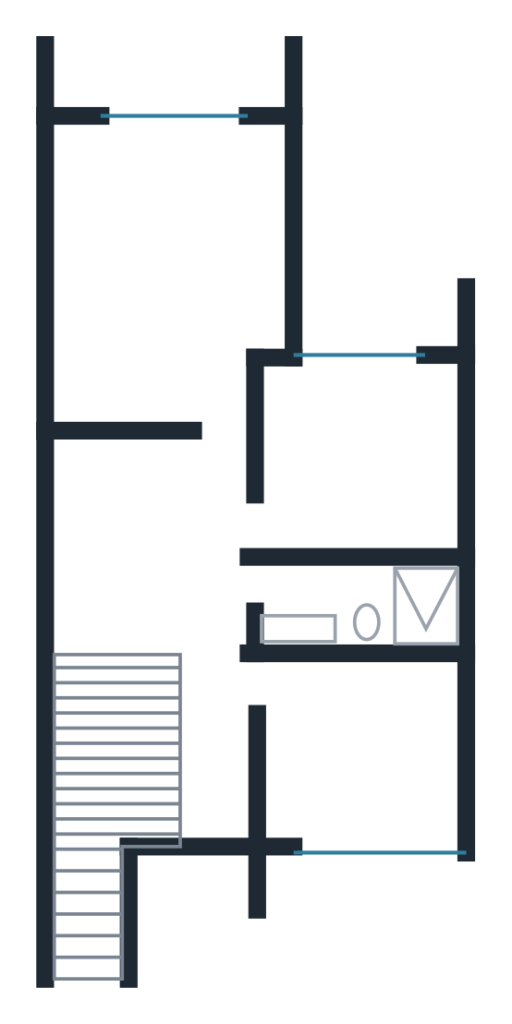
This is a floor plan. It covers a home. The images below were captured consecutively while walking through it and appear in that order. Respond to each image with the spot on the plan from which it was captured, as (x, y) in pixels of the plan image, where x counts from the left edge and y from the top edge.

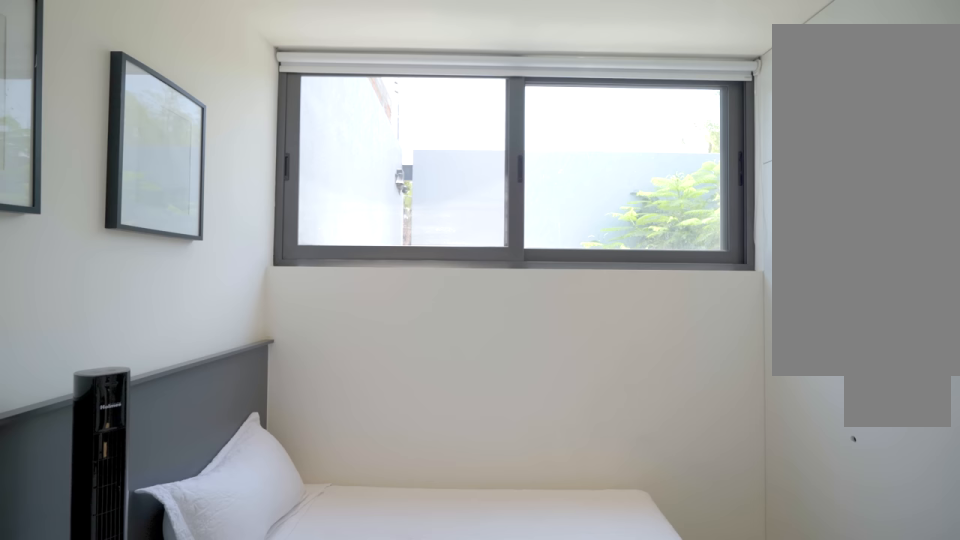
(308, 775)
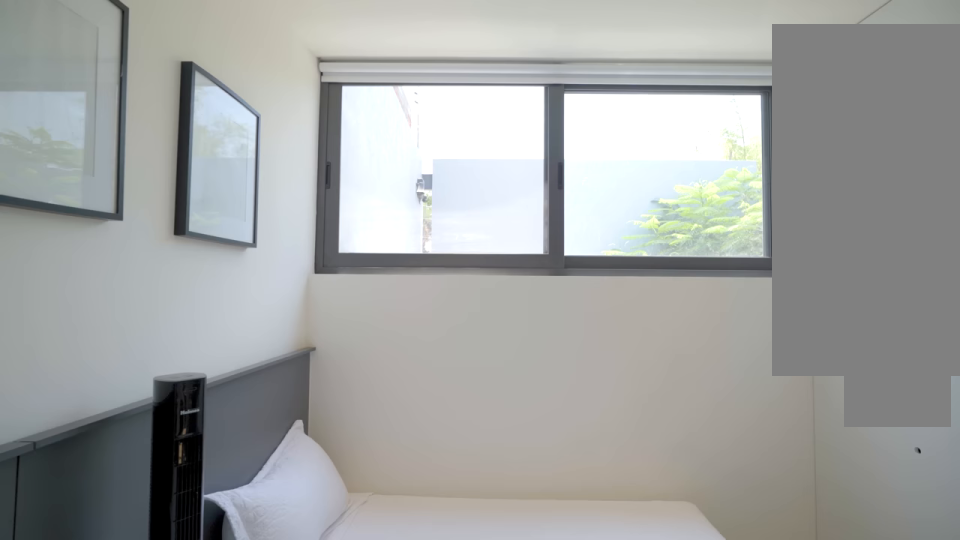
(307, 774)
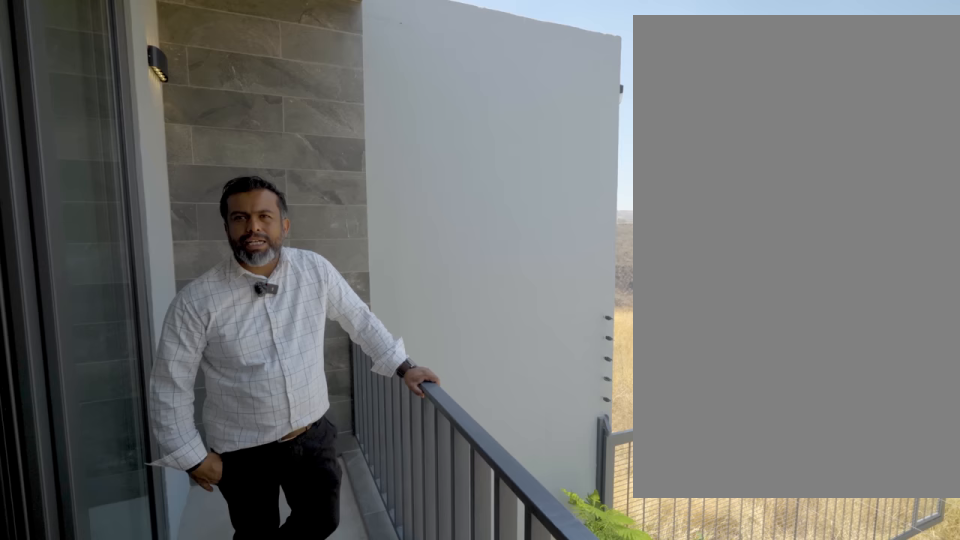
(193, 86)
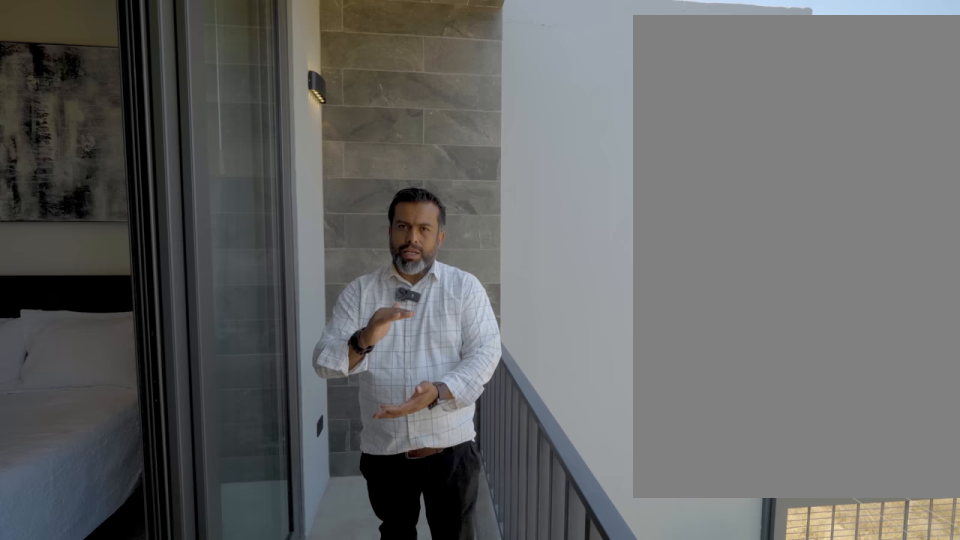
(192, 87)
